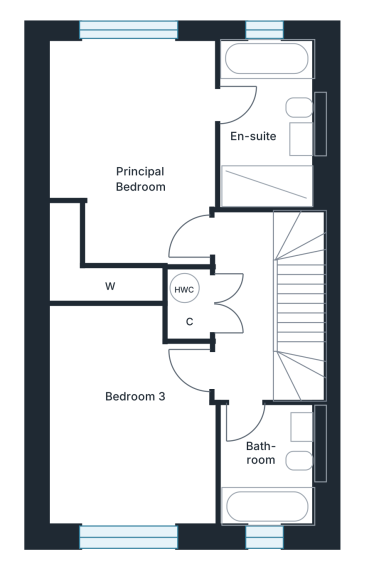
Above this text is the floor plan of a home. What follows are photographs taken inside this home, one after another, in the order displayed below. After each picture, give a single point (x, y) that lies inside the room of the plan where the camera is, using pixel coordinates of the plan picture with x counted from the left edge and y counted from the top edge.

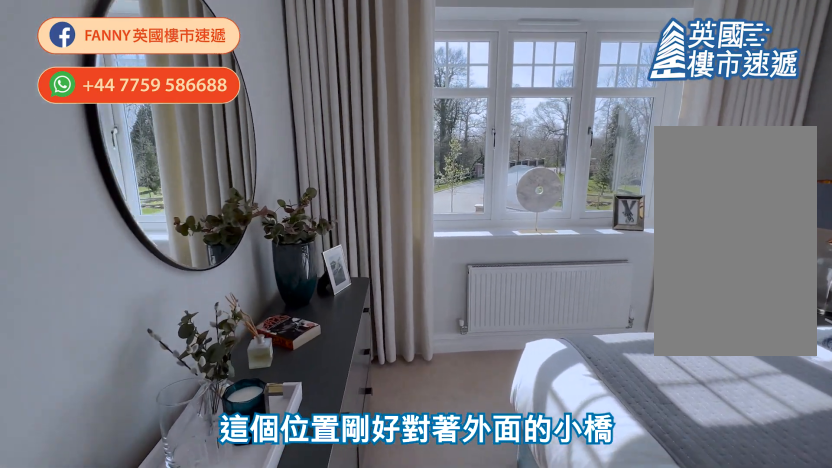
(130, 421)
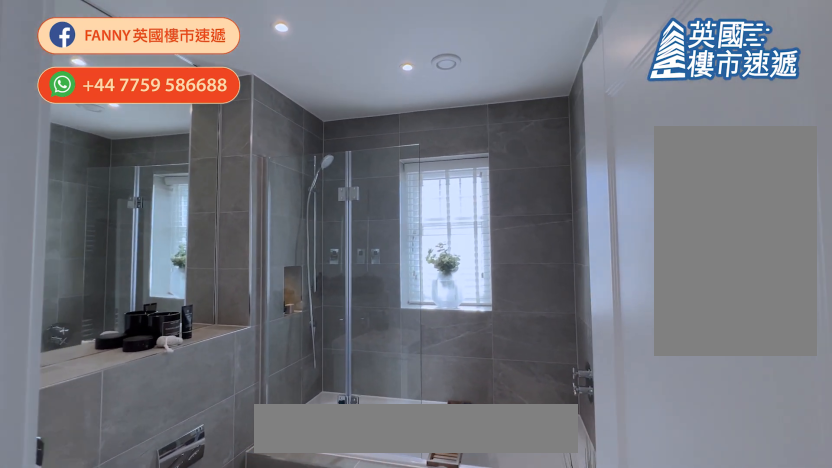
(305, 511)
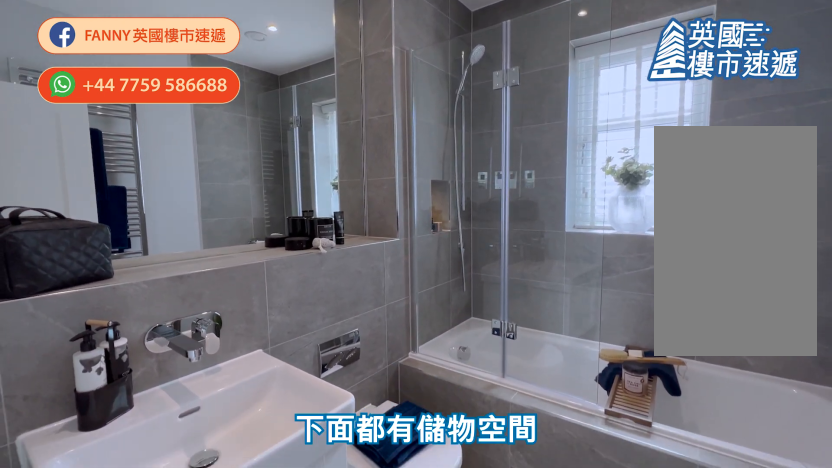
(234, 518)
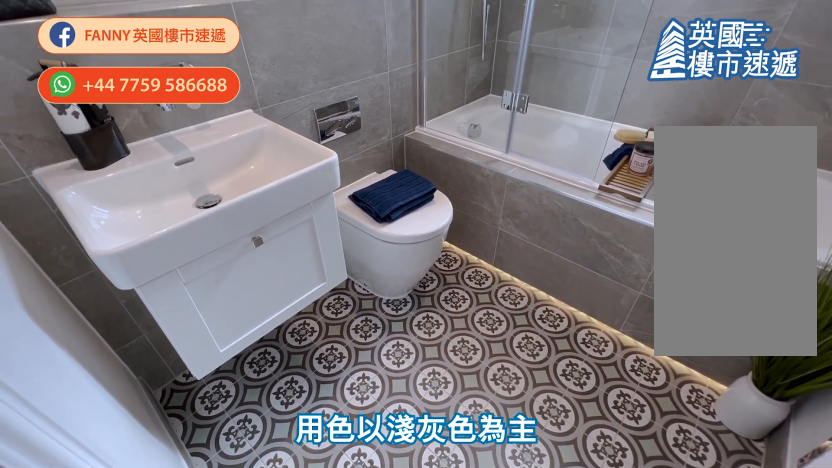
(234, 518)
